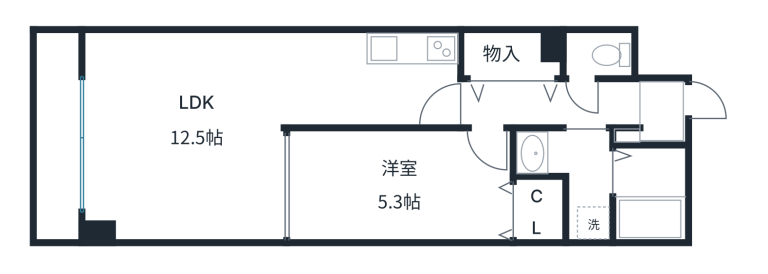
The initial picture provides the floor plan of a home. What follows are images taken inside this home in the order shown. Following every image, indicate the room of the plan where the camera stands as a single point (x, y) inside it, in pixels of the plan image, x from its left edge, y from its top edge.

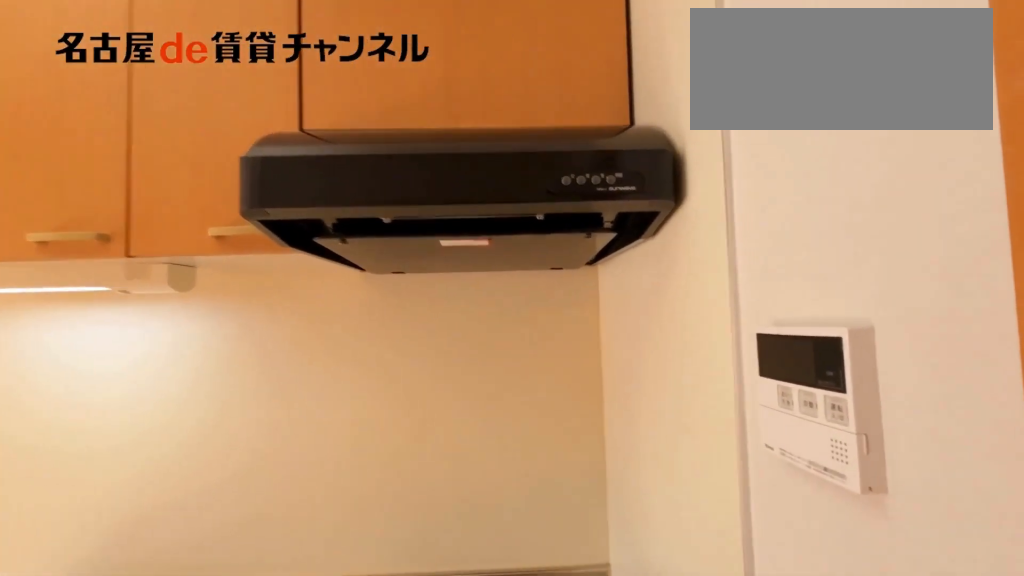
(412, 50)
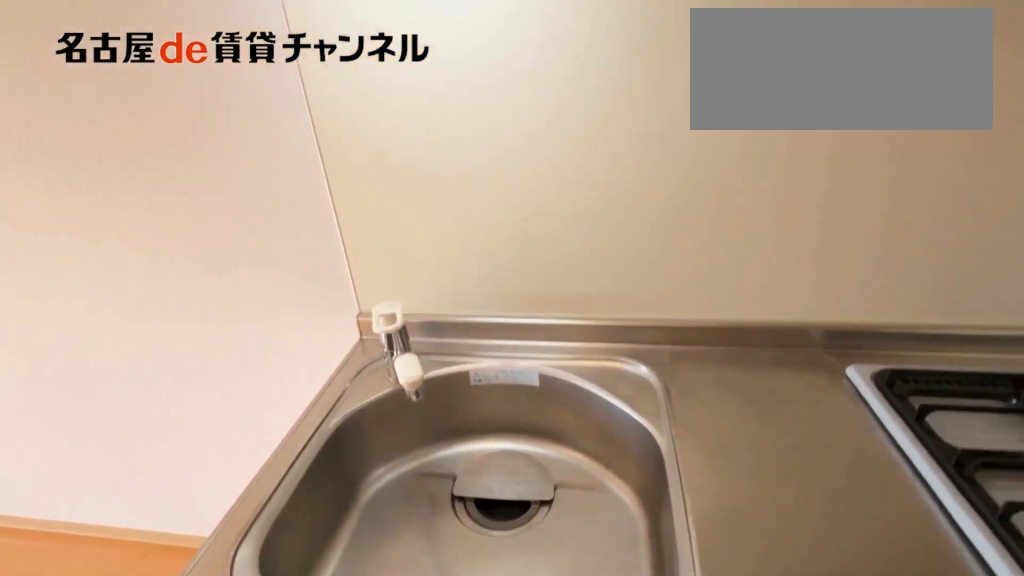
(412, 50)
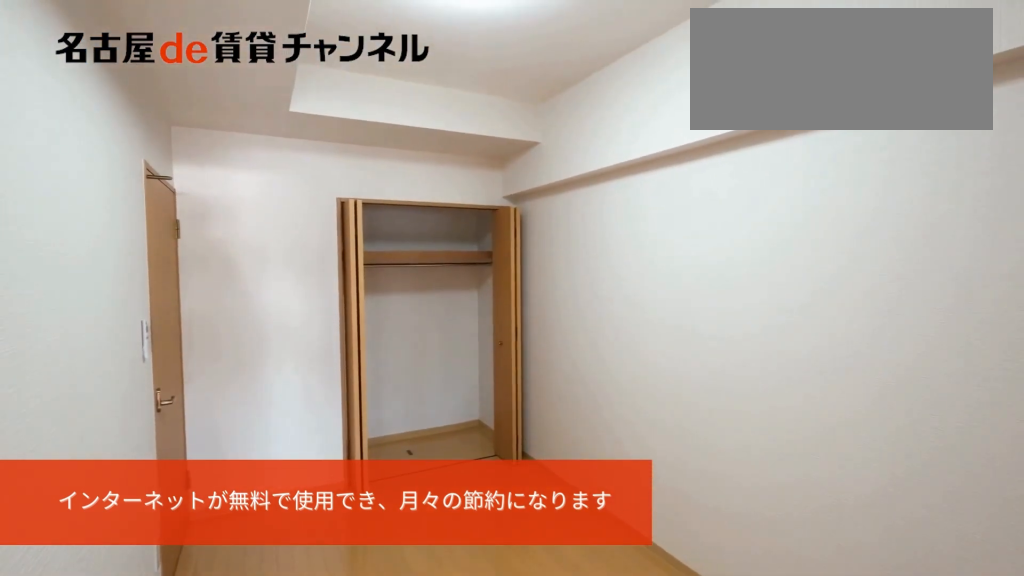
(400, 186)
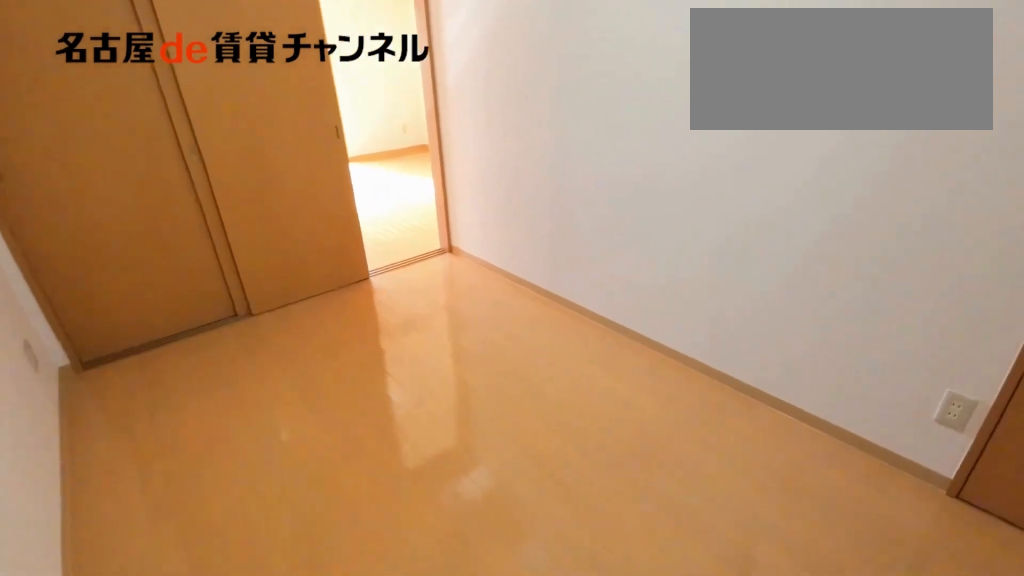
(400, 186)
